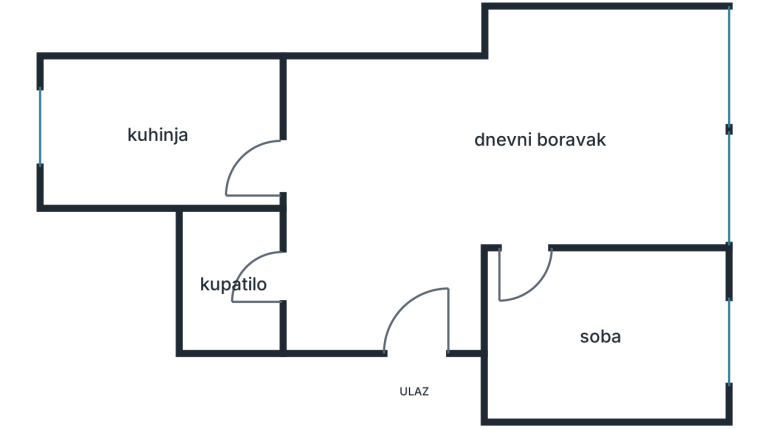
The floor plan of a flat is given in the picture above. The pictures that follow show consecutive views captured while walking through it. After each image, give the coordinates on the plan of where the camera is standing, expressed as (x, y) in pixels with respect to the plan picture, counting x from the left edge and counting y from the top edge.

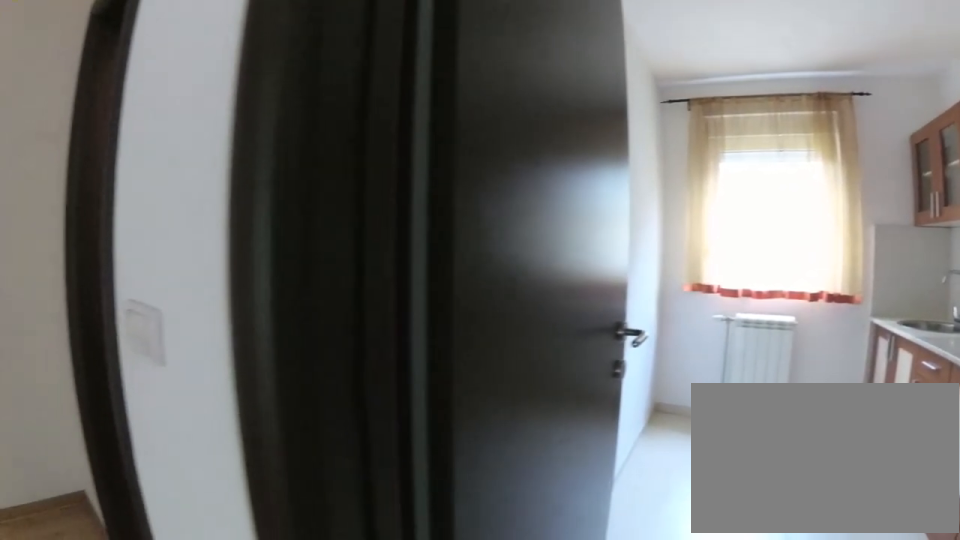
(304, 141)
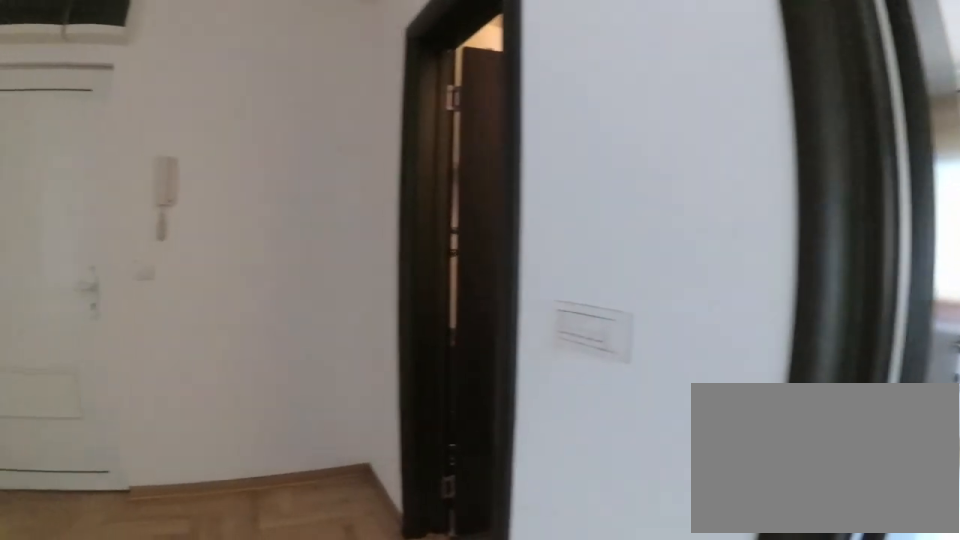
(311, 136)
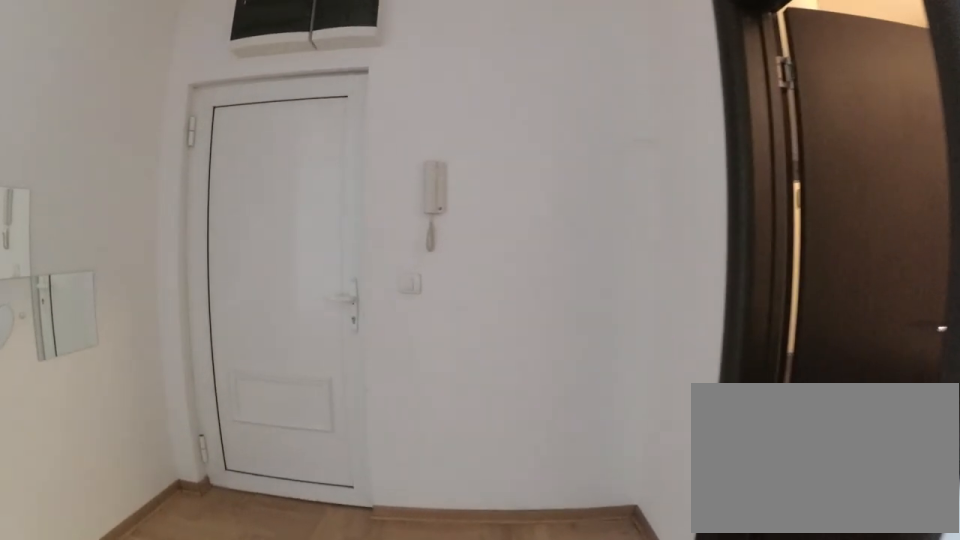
(318, 155)
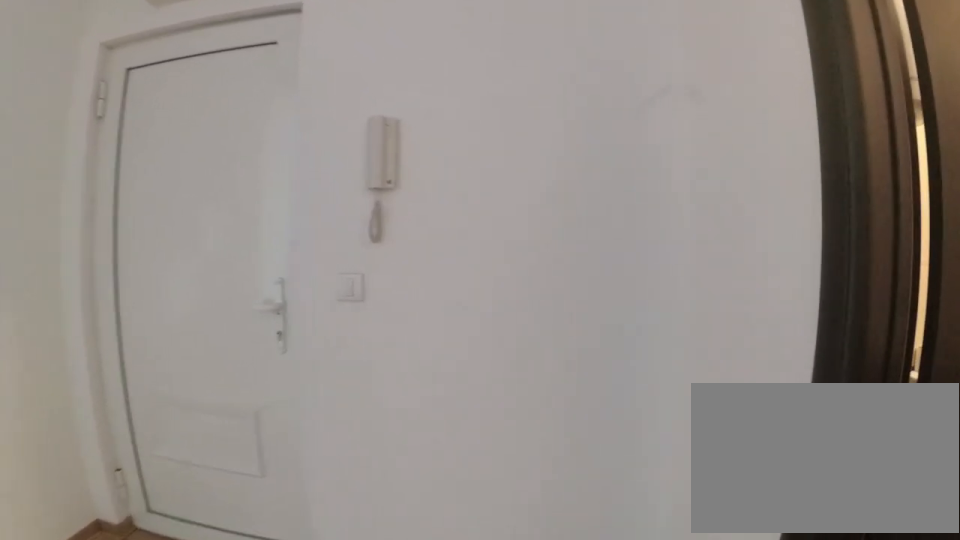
(315, 190)
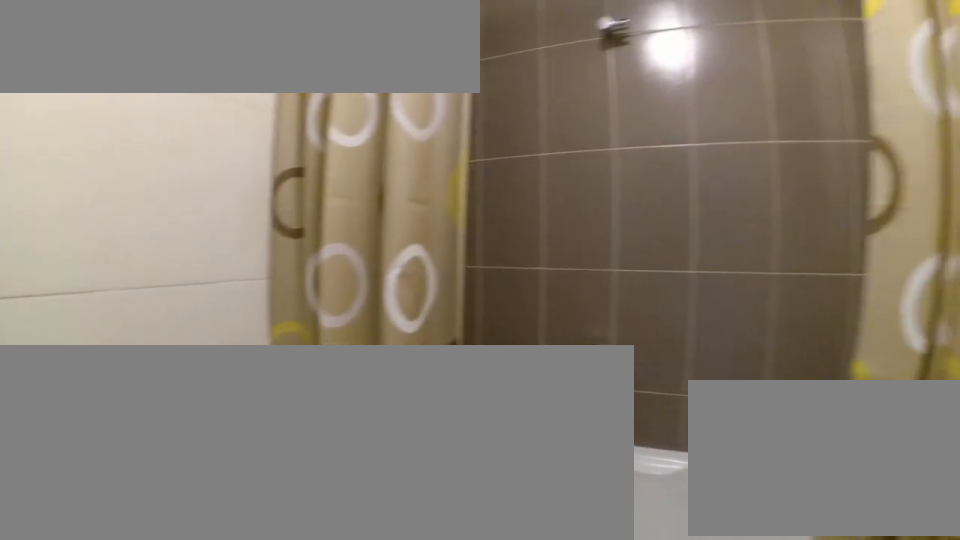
(263, 267)
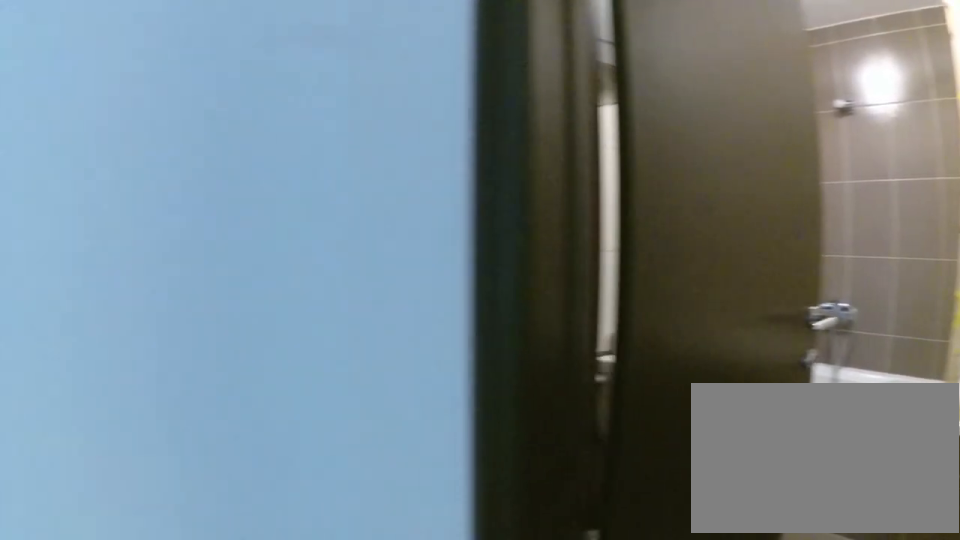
(347, 268)
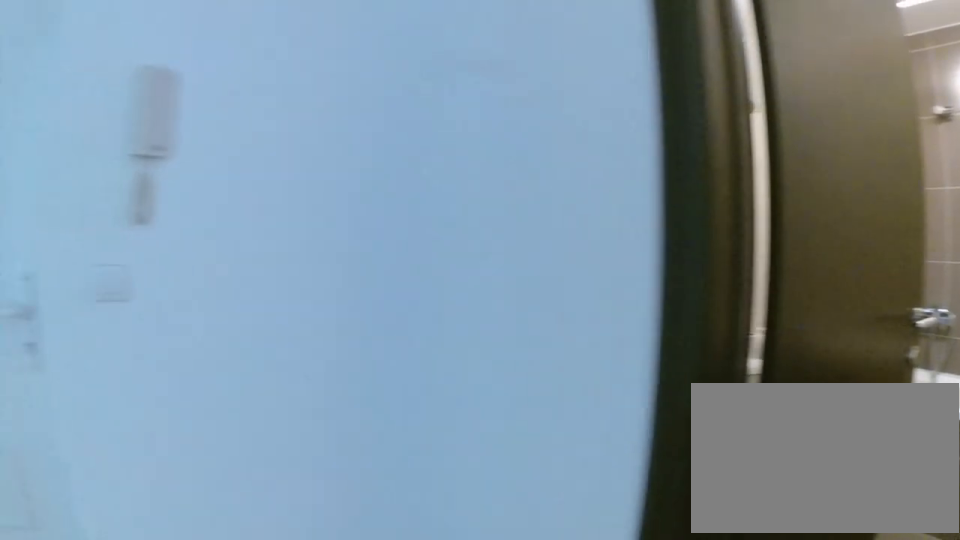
(351, 266)
